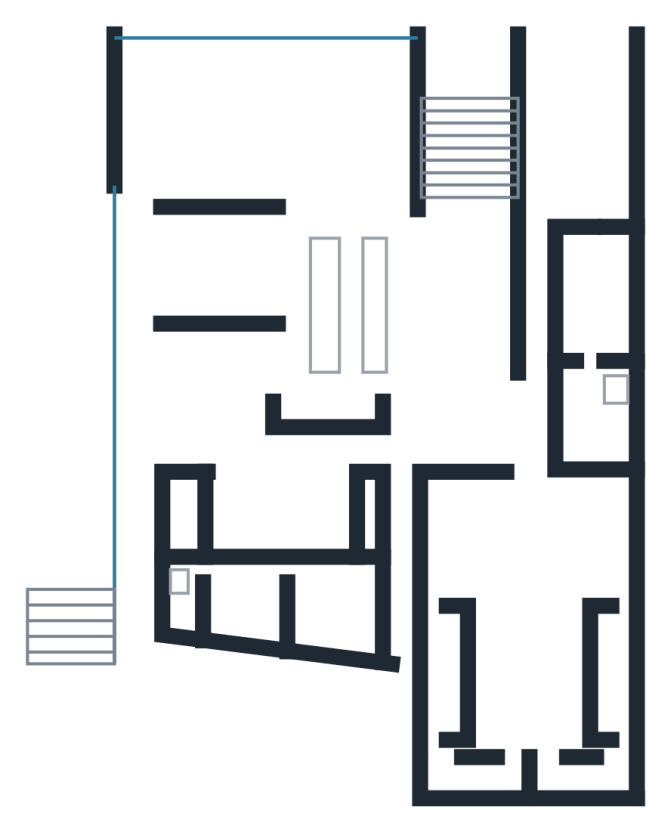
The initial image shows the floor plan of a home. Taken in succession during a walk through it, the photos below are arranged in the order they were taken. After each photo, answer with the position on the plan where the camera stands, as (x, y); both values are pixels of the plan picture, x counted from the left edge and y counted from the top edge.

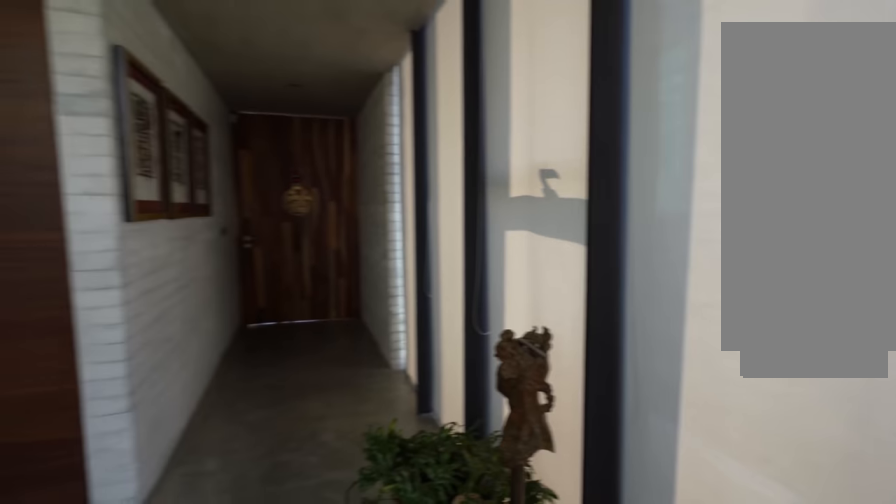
(133, 396)
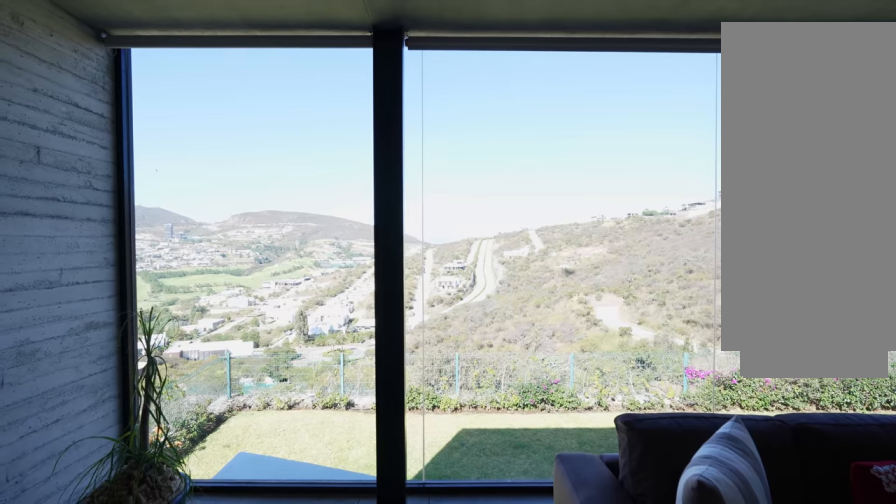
(169, 79)
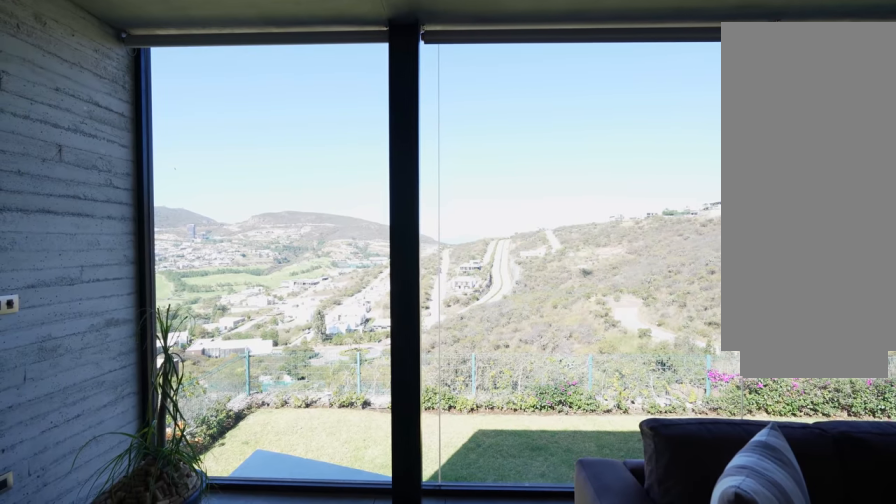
(169, 79)
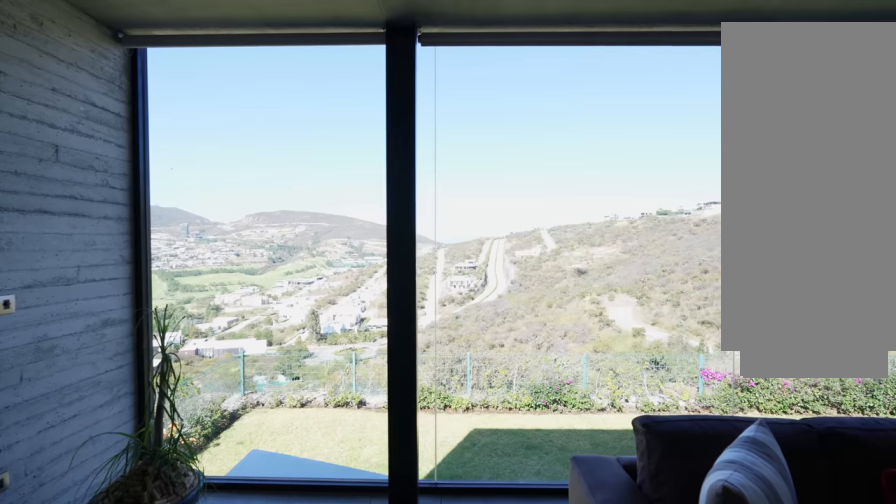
(169, 79)
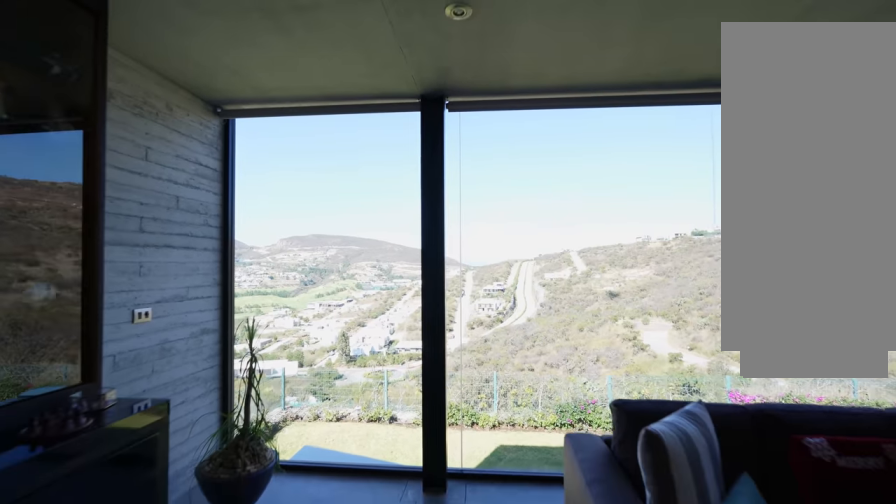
(168, 77)
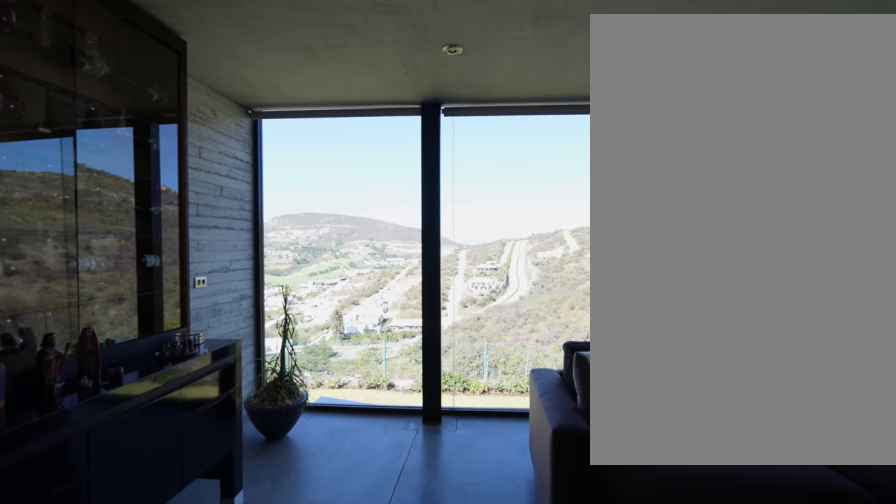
(168, 117)
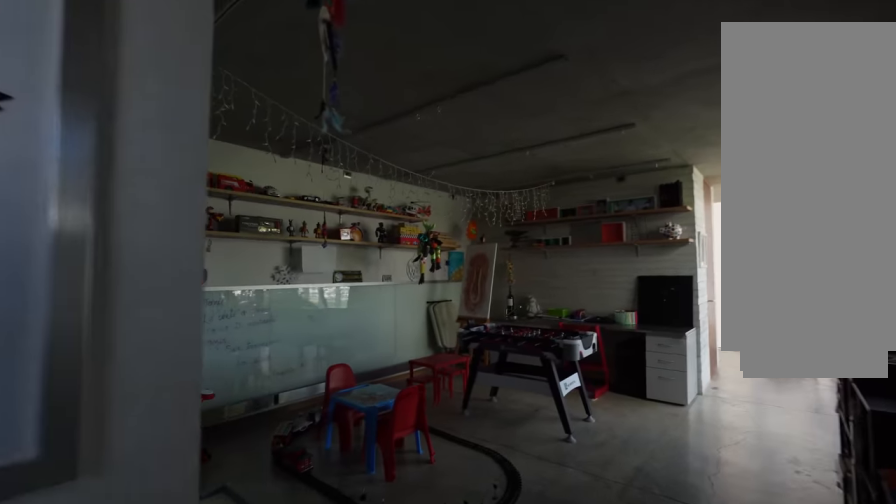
(357, 462)
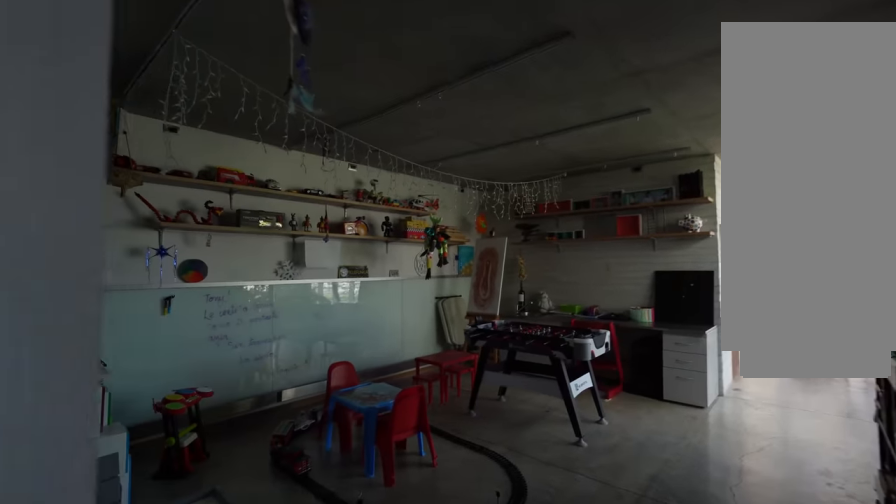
(346, 463)
